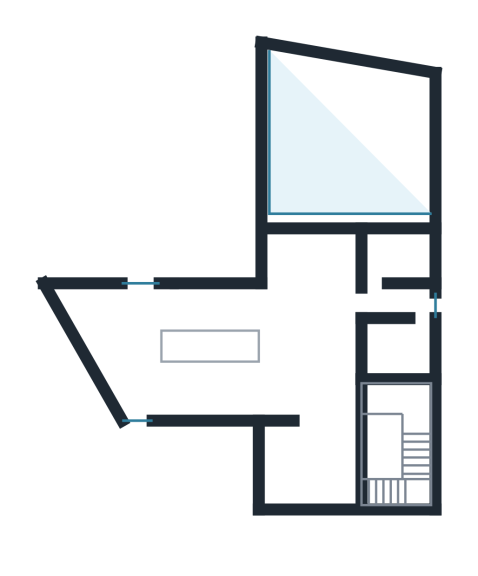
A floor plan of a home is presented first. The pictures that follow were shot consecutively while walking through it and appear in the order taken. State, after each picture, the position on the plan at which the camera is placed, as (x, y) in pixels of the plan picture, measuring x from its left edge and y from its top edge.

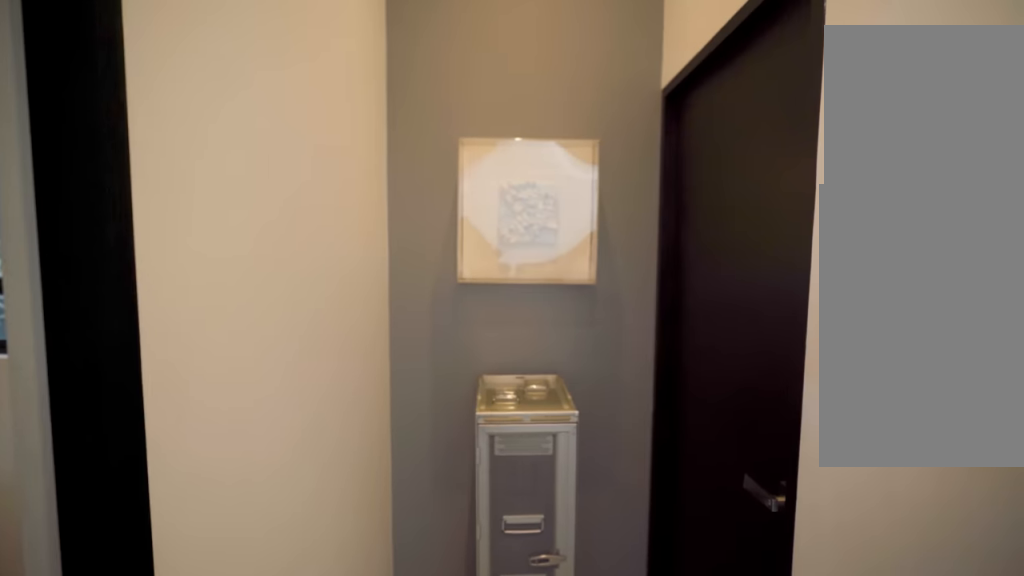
(374, 293)
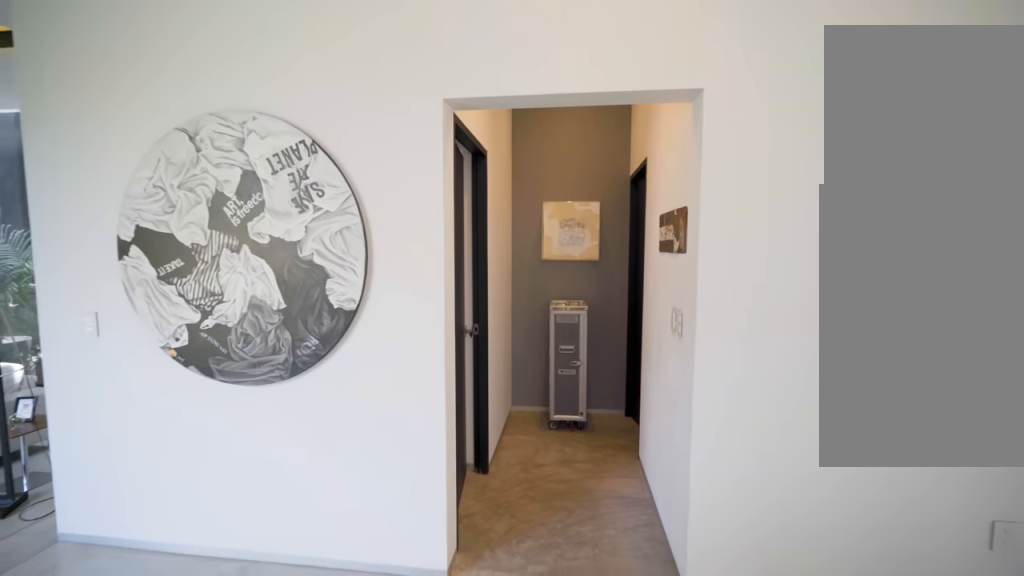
(364, 300)
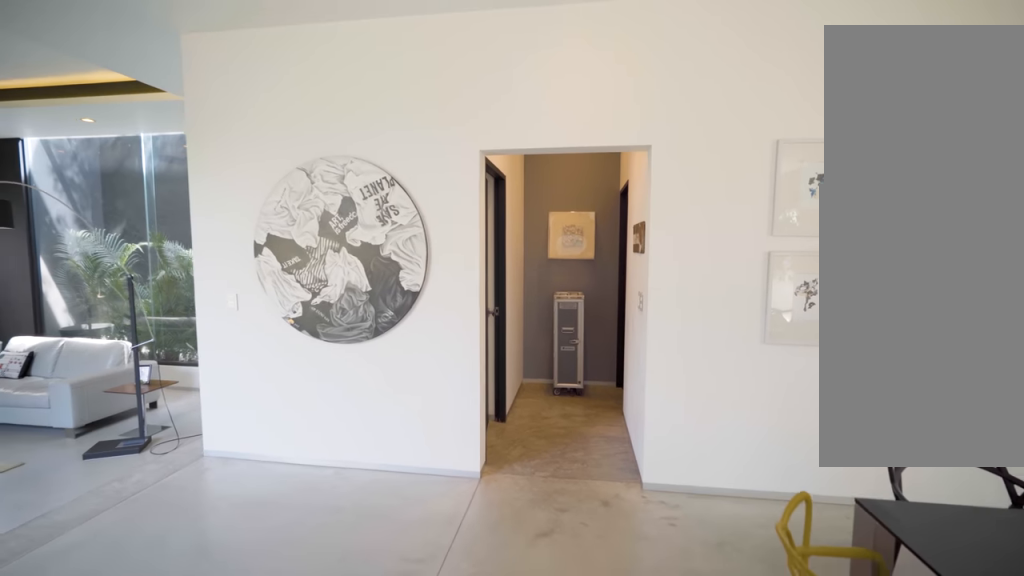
(327, 301)
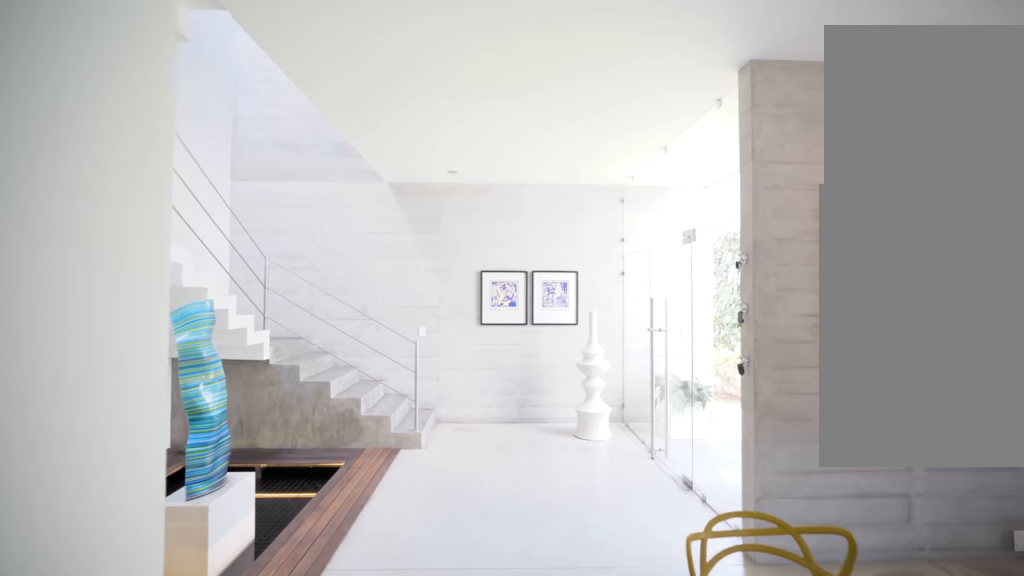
(326, 292)
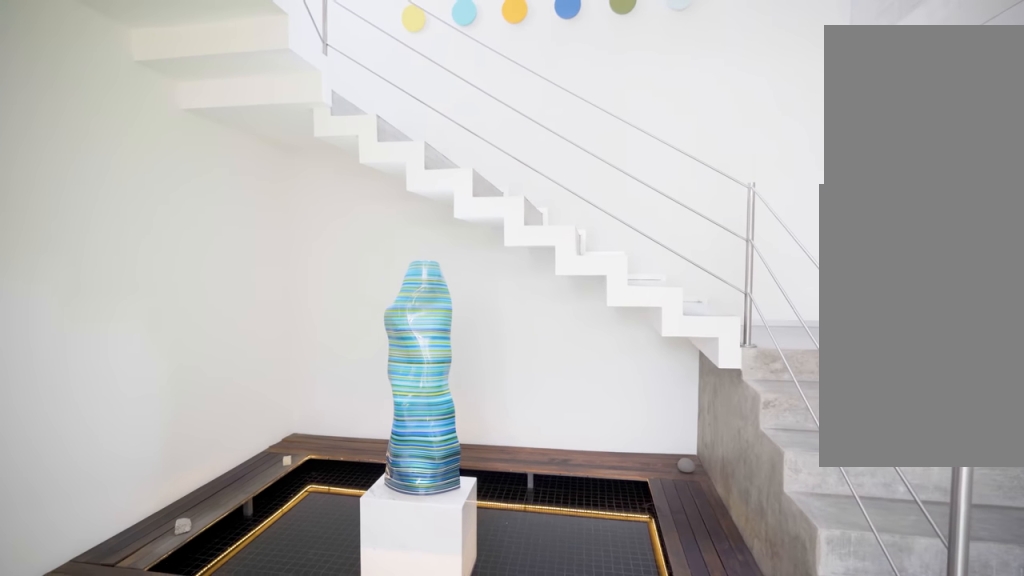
(312, 400)
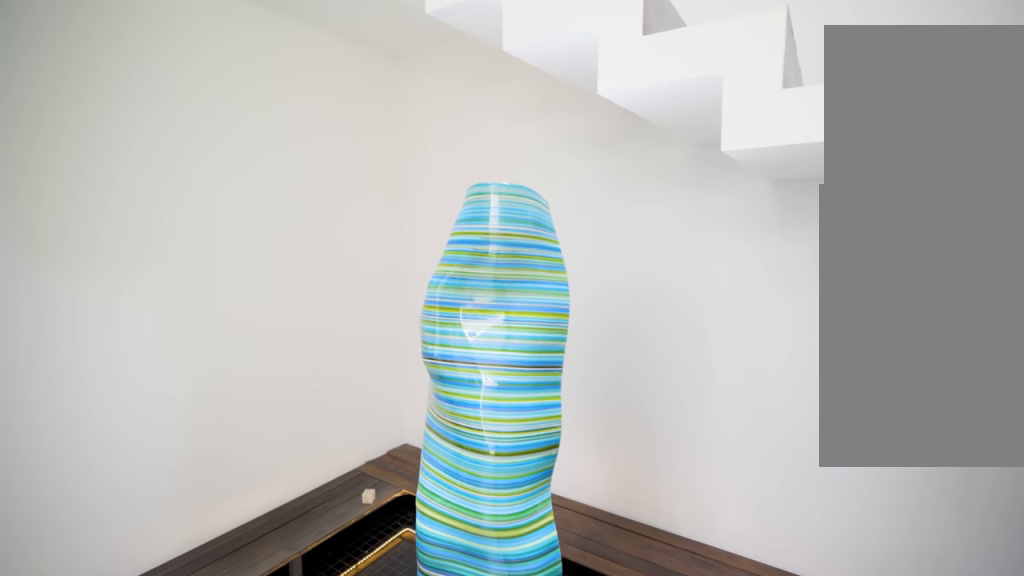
(331, 429)
